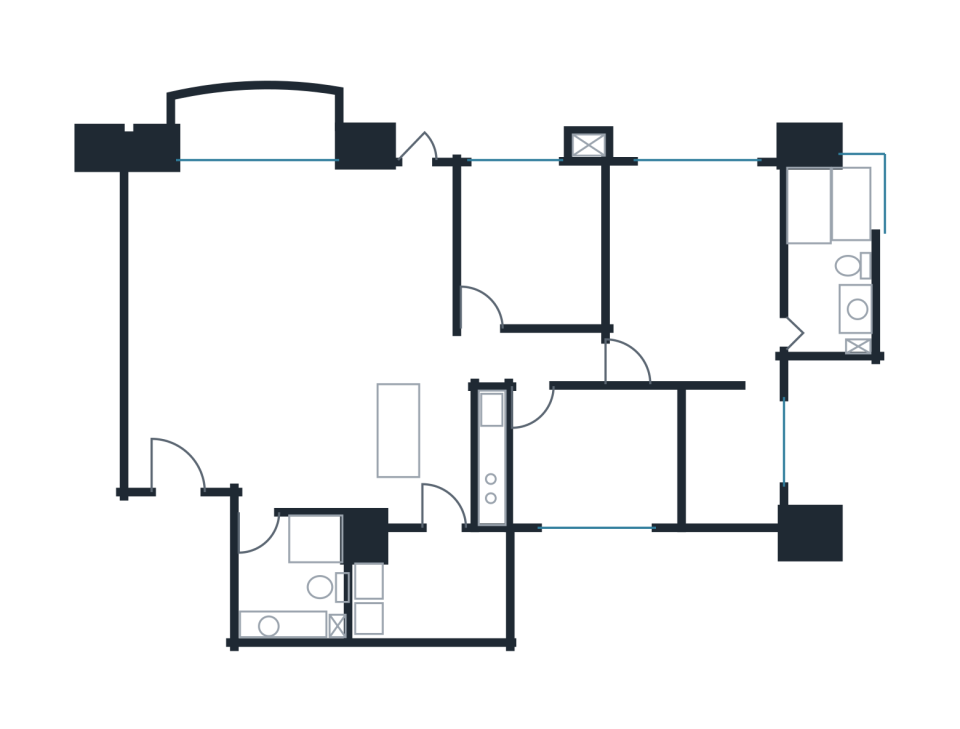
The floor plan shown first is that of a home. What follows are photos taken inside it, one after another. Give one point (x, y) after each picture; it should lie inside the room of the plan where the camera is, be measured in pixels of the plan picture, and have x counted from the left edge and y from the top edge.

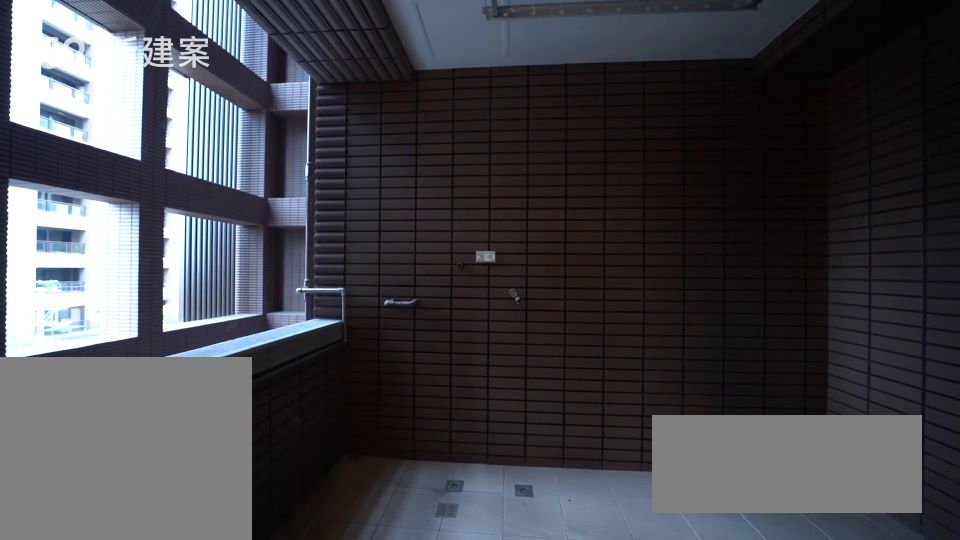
(447, 589)
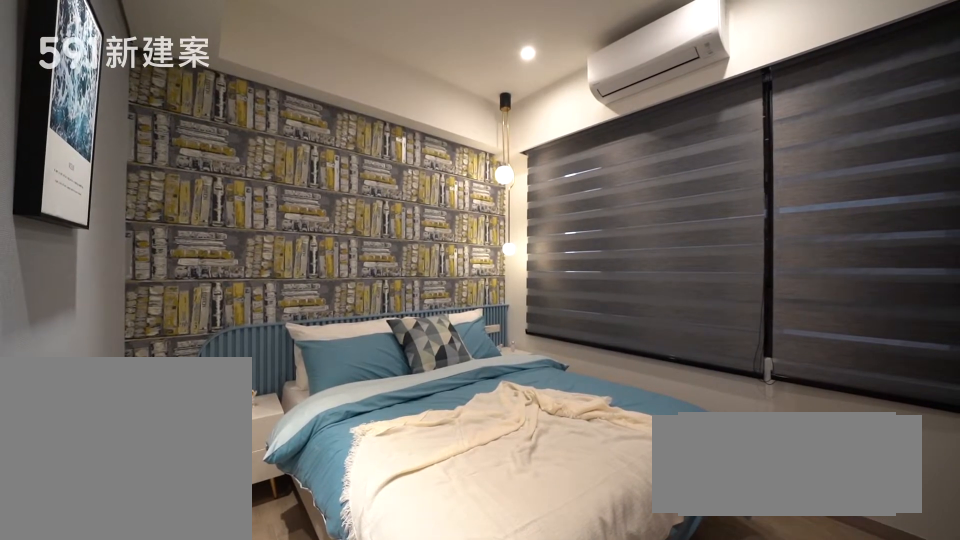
(598, 460)
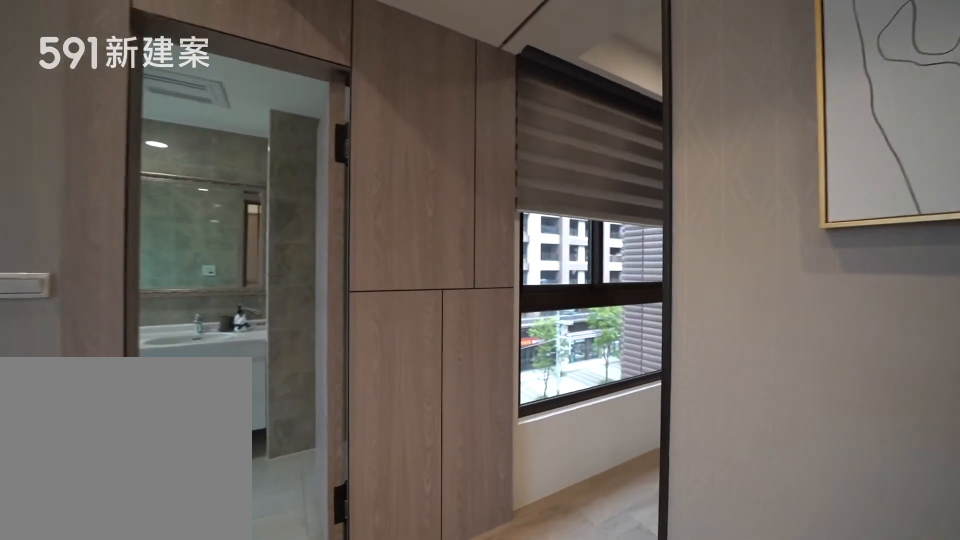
(706, 318)
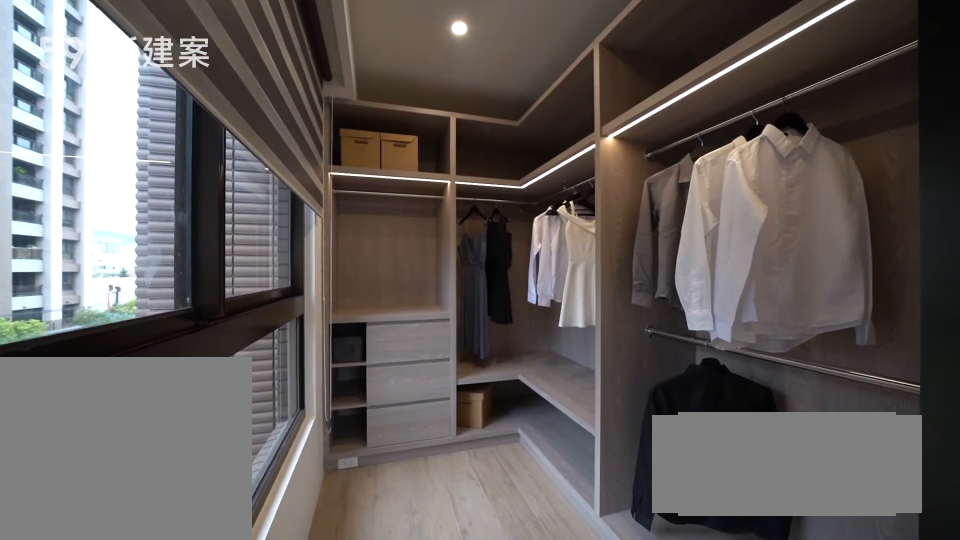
(706, 318)
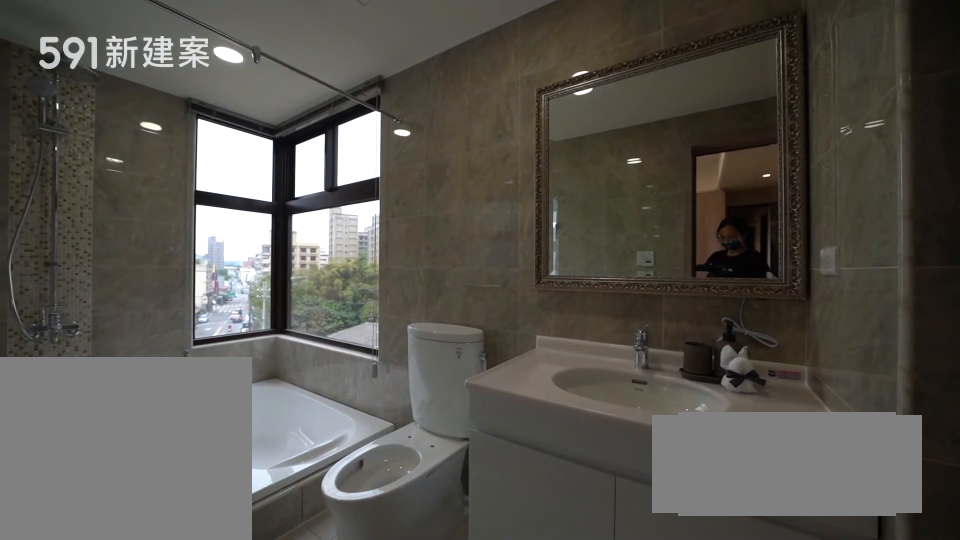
(831, 249)
